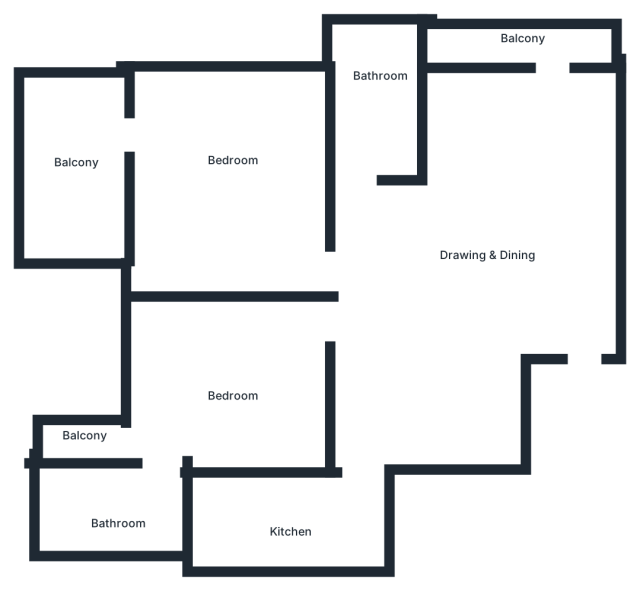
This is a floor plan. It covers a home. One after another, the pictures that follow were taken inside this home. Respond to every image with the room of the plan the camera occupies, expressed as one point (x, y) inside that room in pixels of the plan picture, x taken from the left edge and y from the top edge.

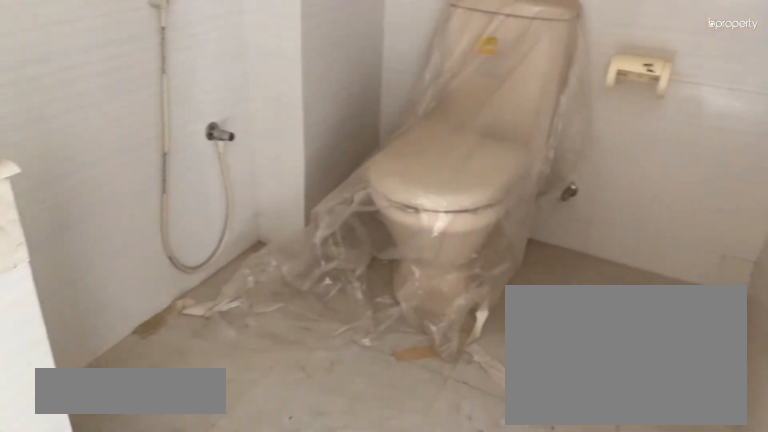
(115, 511)
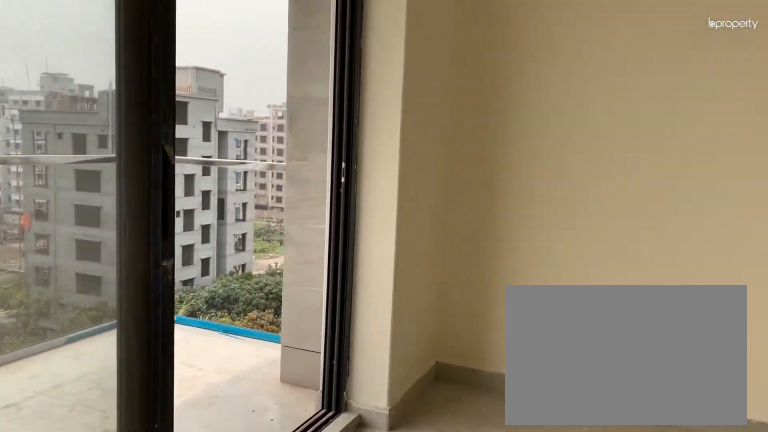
(232, 166)
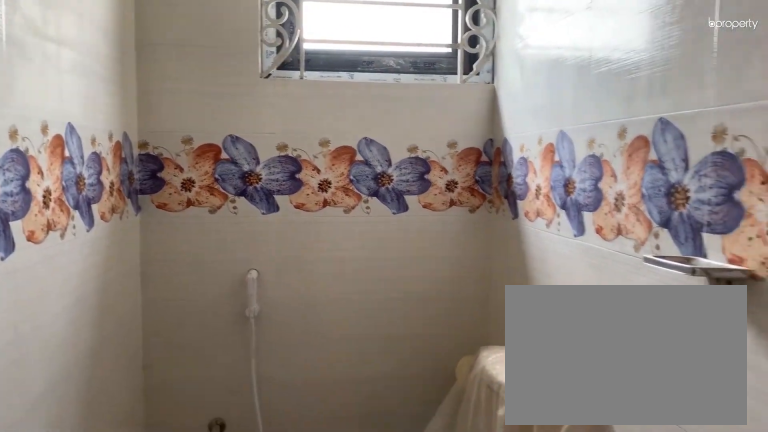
(374, 90)
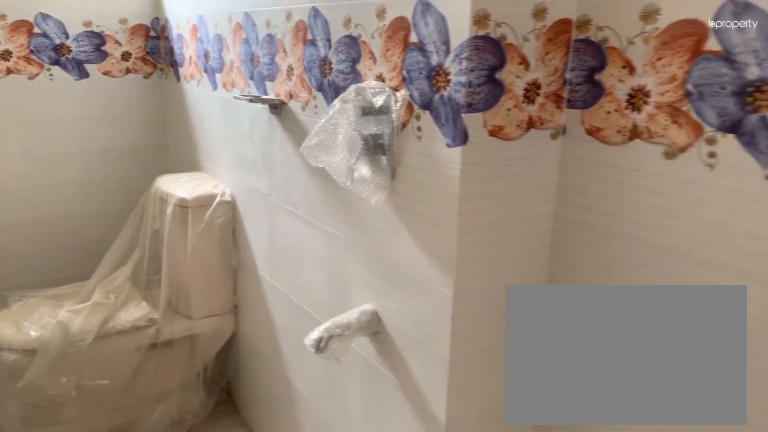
(374, 90)
